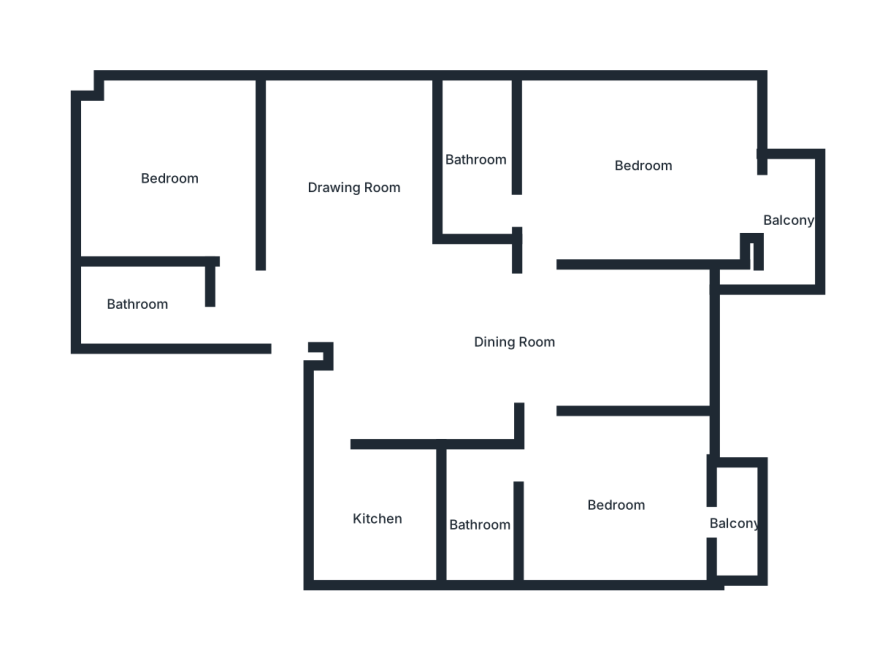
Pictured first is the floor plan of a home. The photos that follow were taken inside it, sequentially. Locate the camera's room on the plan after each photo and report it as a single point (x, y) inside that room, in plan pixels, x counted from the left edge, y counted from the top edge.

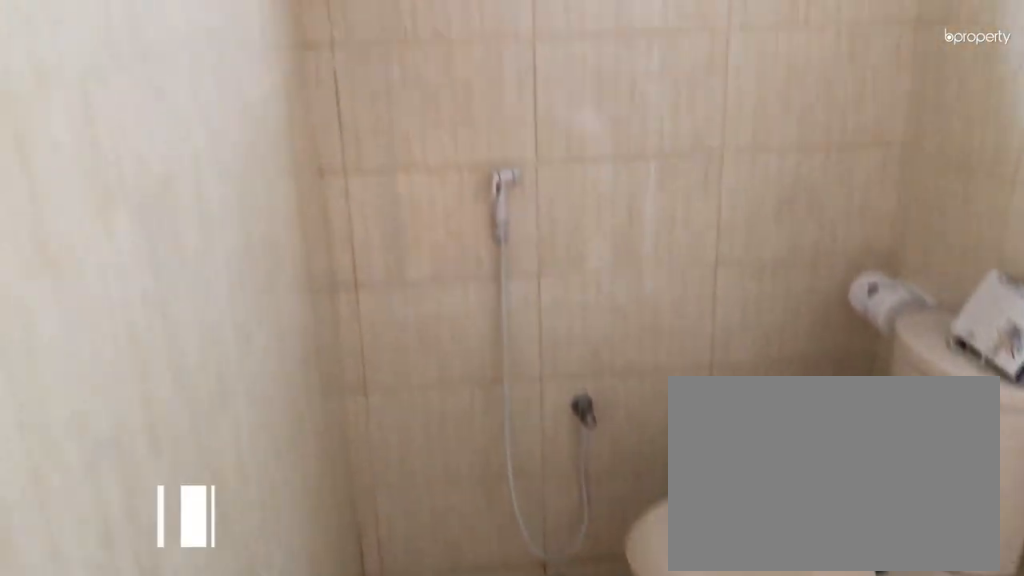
(481, 526)
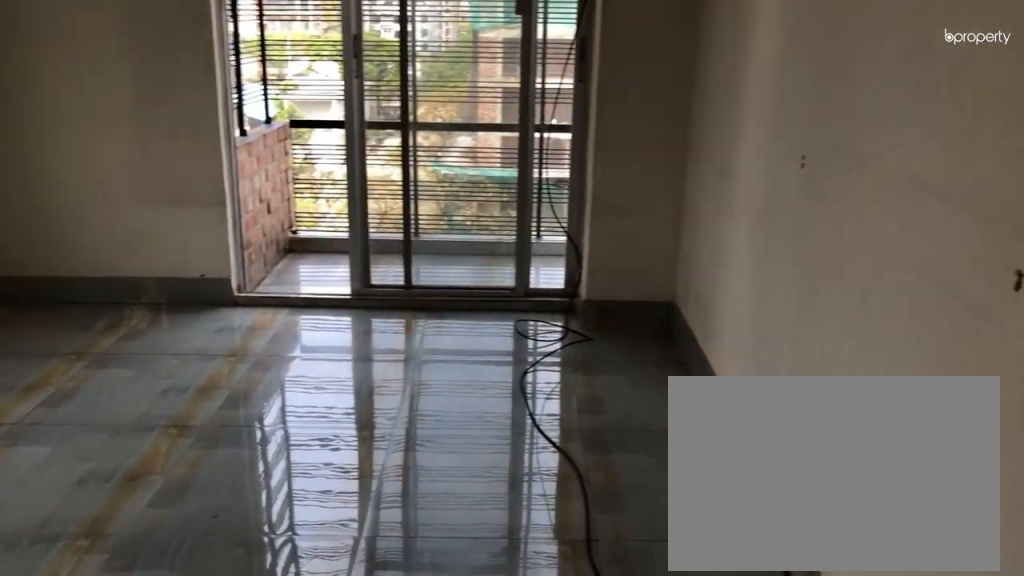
(644, 167)
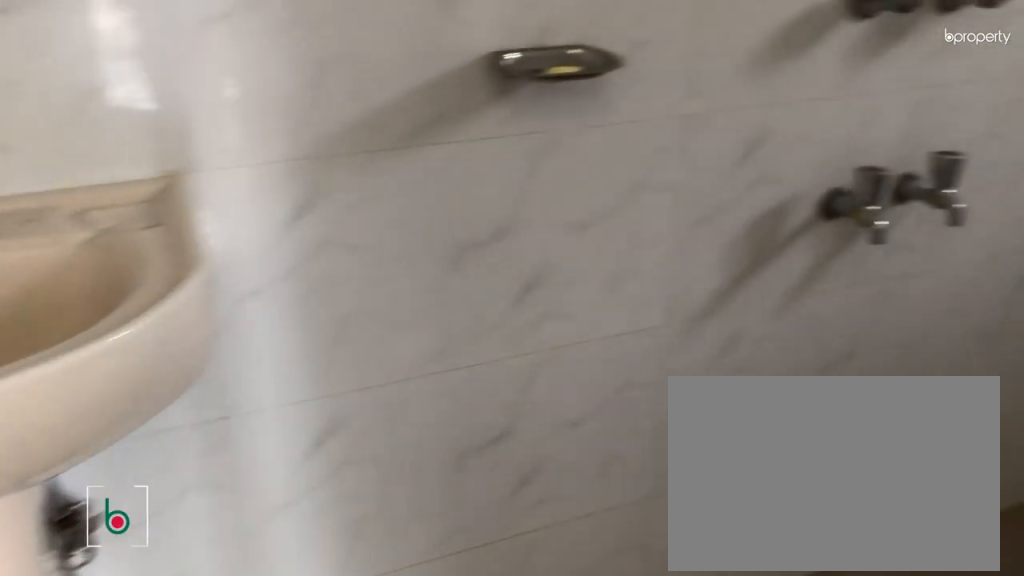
(477, 161)
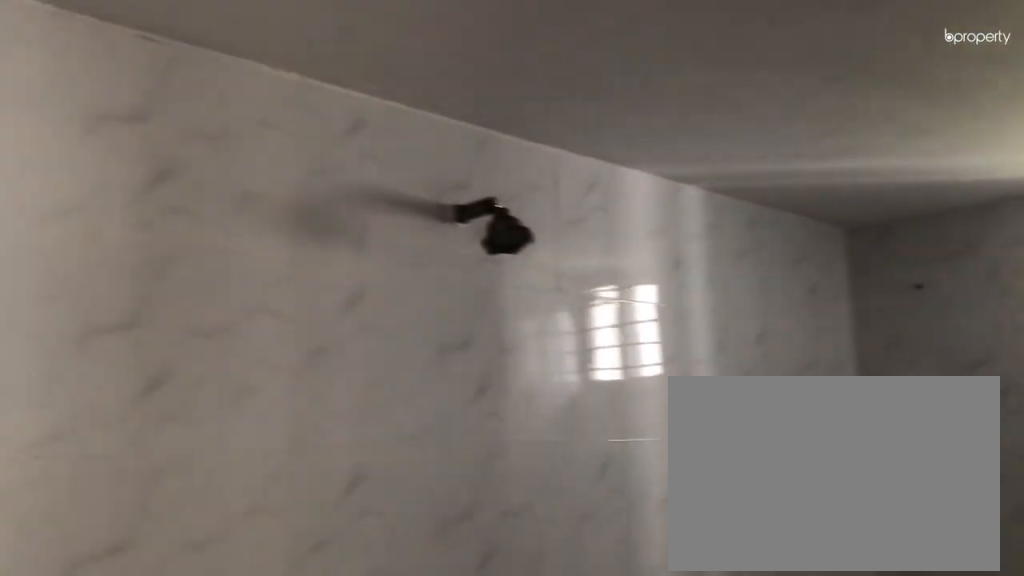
(477, 161)
